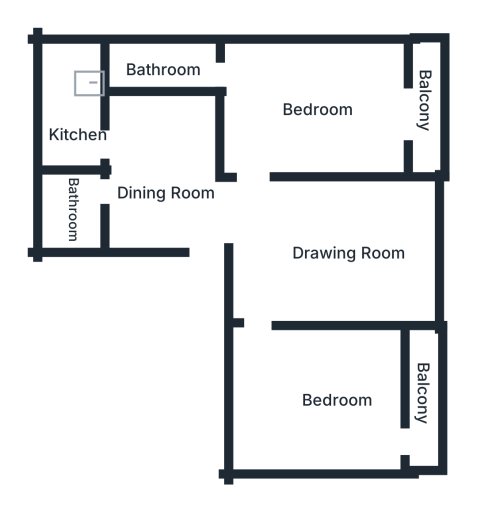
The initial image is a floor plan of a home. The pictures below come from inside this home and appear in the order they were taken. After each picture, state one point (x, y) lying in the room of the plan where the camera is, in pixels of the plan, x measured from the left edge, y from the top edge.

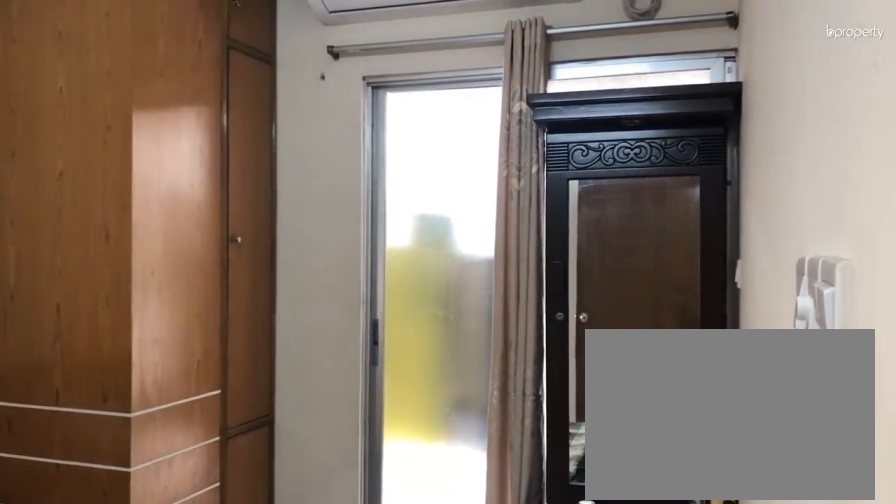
(321, 113)
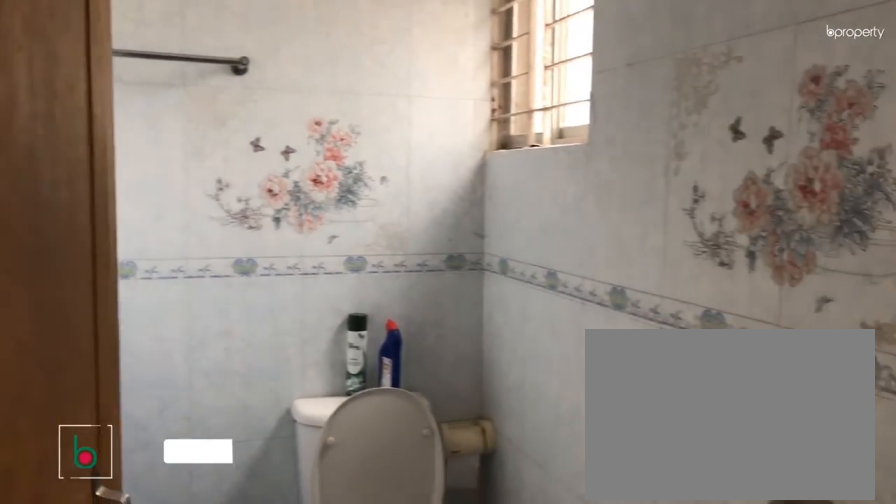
(158, 69)
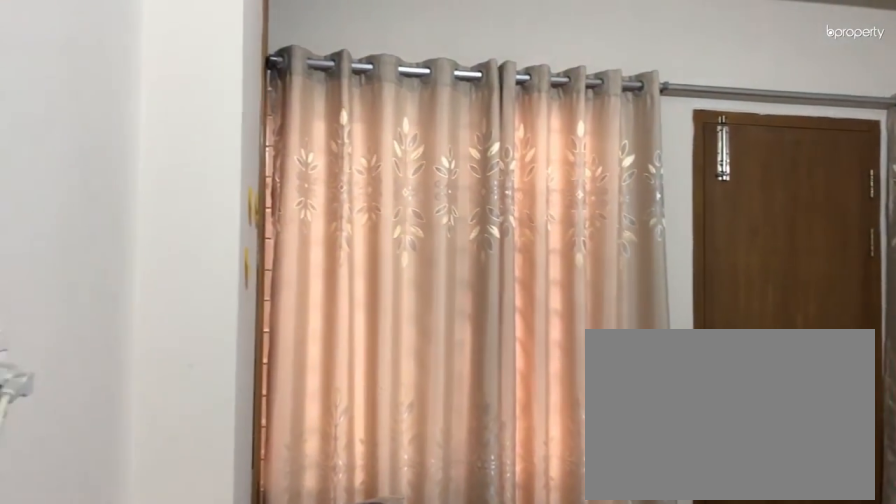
(339, 401)
